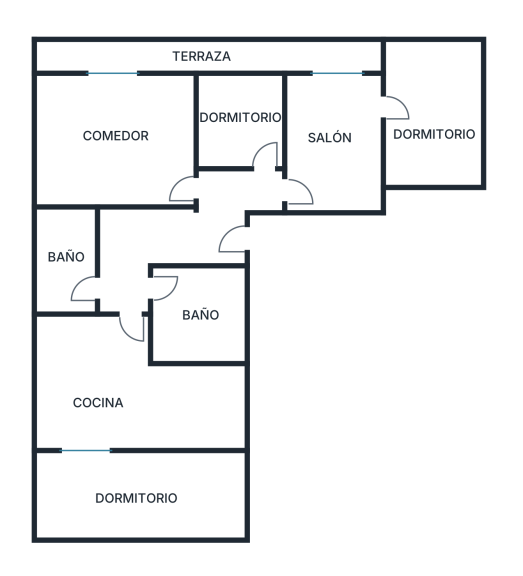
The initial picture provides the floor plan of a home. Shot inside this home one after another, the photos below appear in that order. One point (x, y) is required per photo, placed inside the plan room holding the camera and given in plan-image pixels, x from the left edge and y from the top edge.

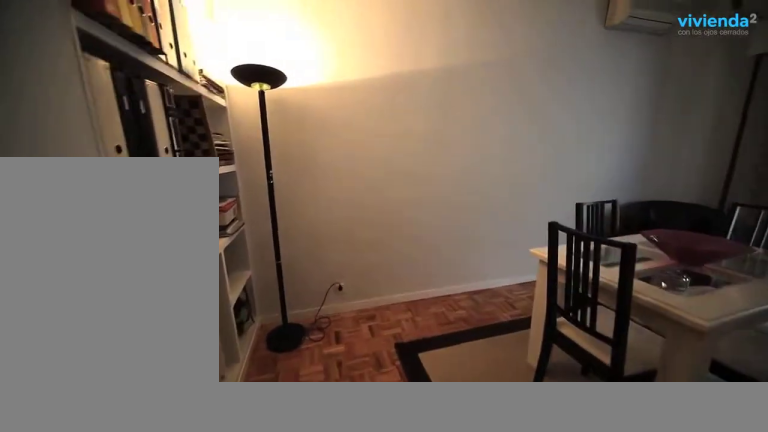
(130, 172)
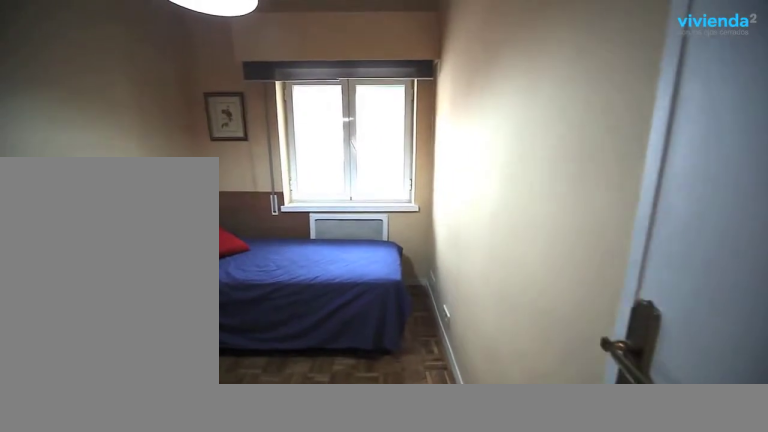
(240, 130)
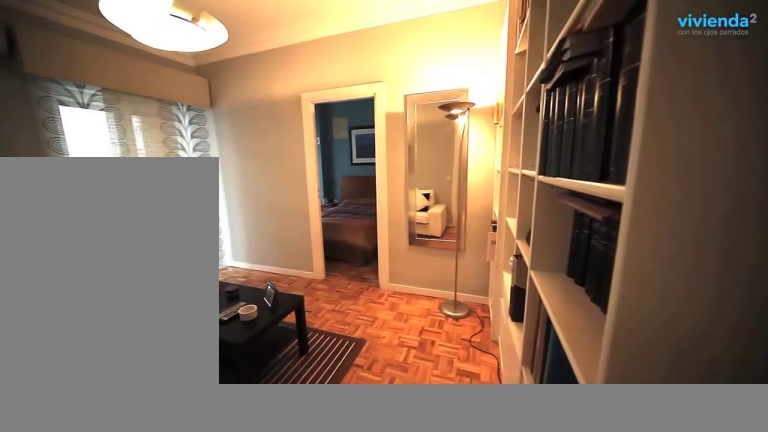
(352, 178)
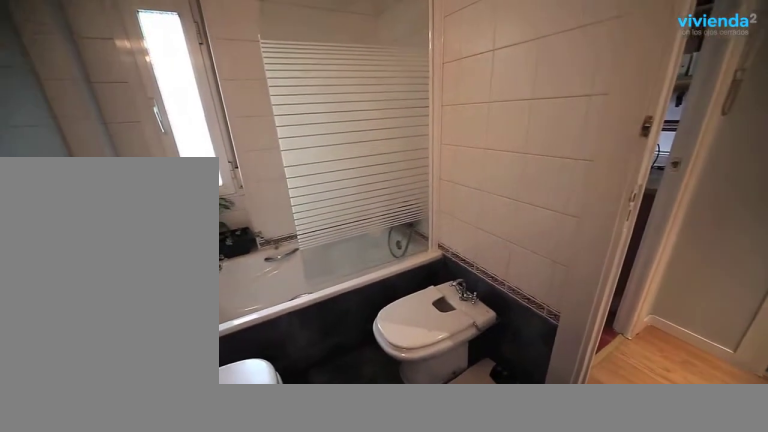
(223, 315)
